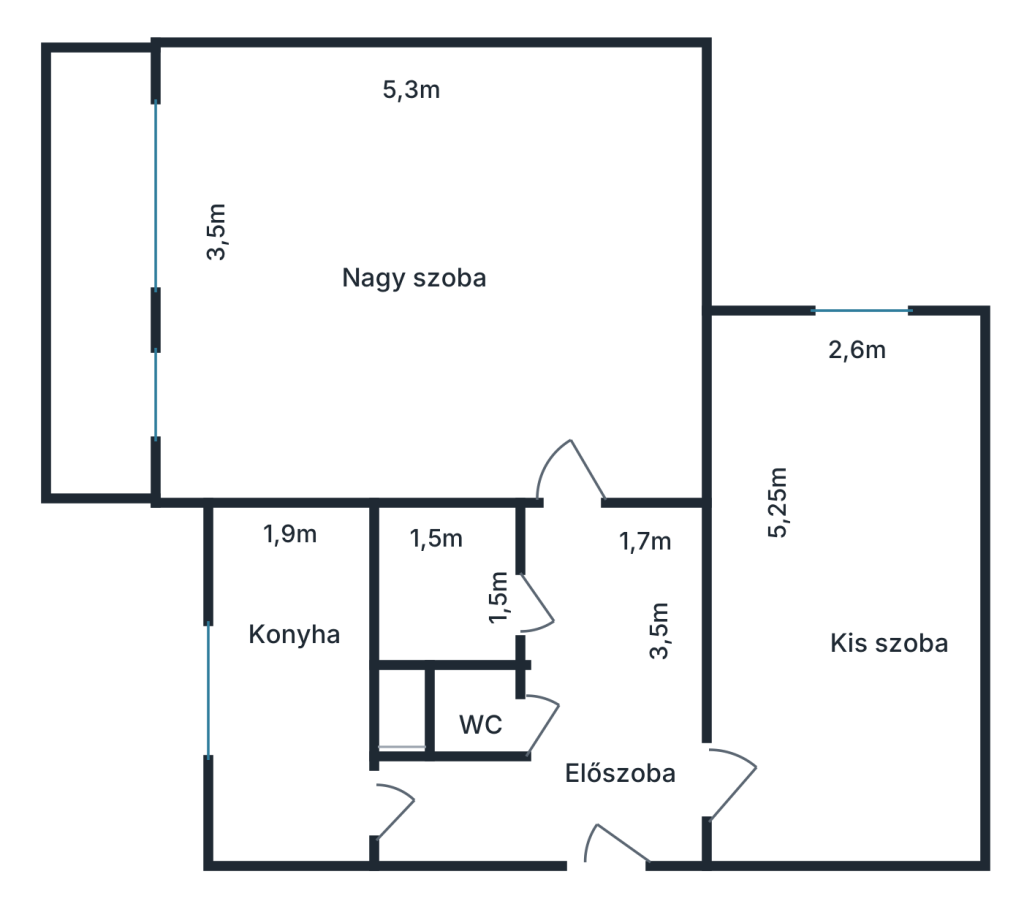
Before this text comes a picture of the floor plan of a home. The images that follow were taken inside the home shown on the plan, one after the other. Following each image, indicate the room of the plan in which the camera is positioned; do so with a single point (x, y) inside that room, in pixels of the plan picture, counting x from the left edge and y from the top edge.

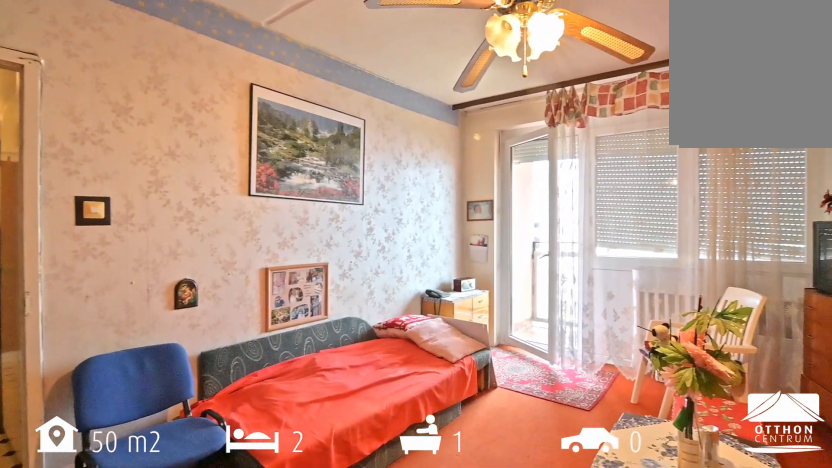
(433, 280)
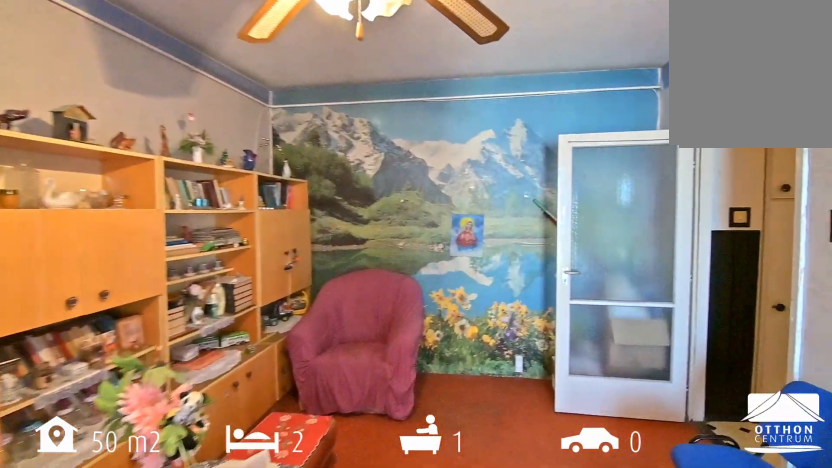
(433, 280)
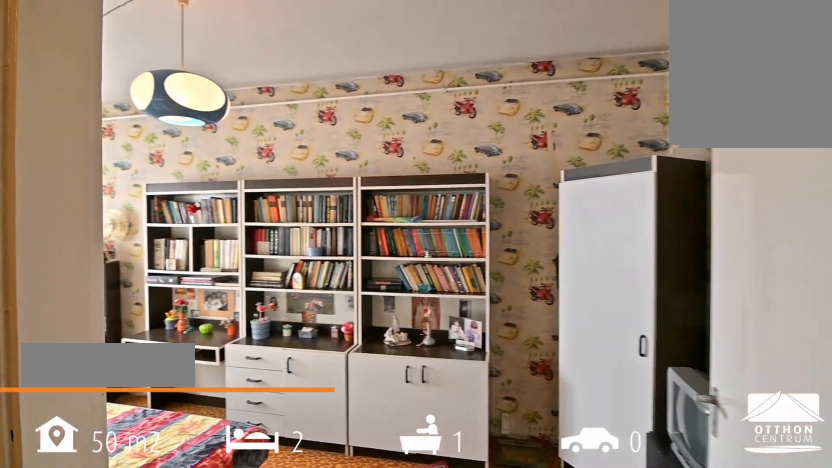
(874, 654)
